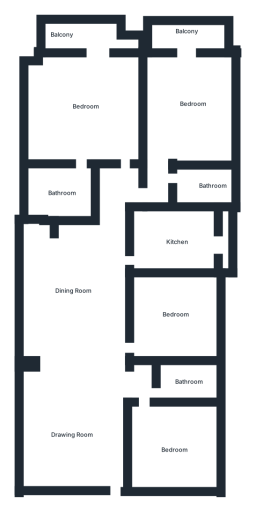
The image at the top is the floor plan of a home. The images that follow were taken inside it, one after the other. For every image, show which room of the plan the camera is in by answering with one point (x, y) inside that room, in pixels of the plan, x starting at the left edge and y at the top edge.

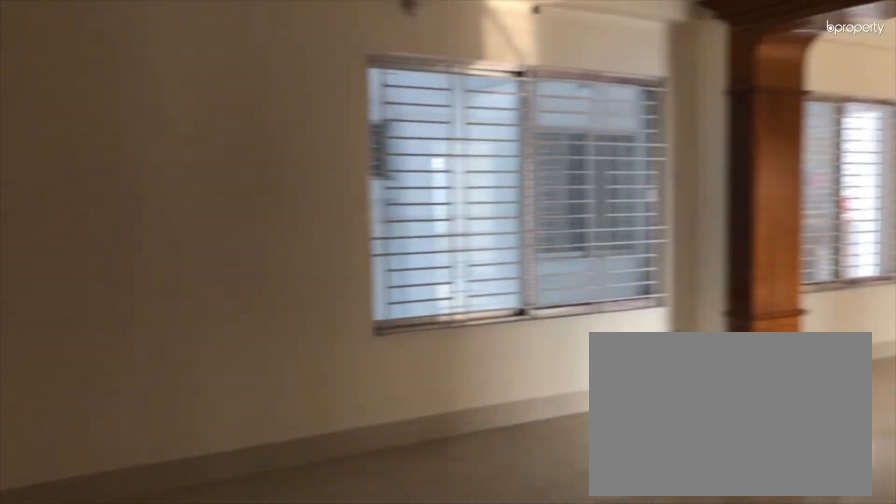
(95, 438)
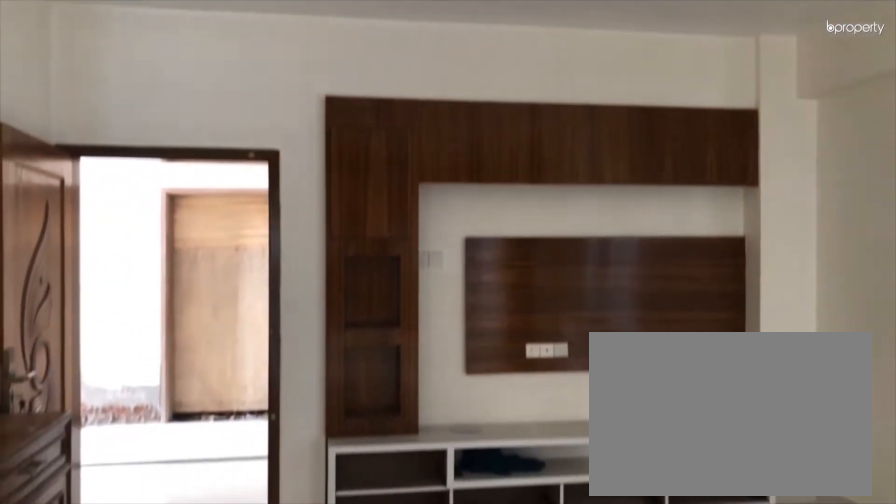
(74, 423)
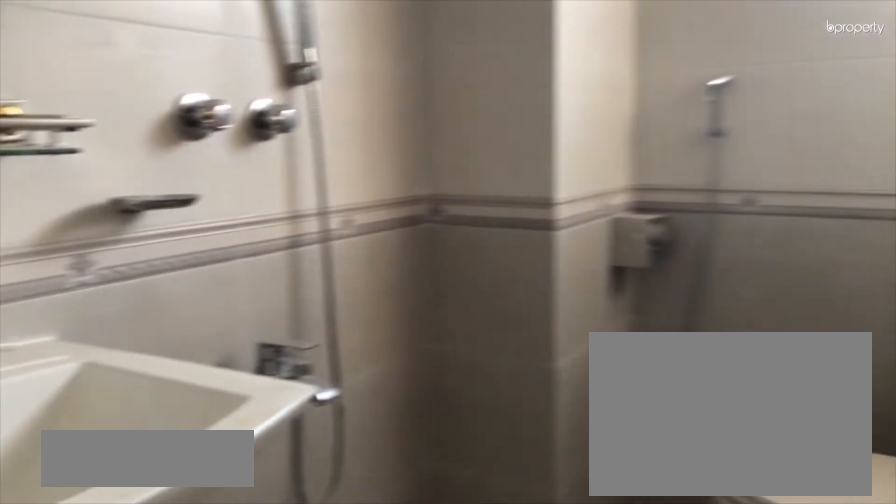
(185, 379)
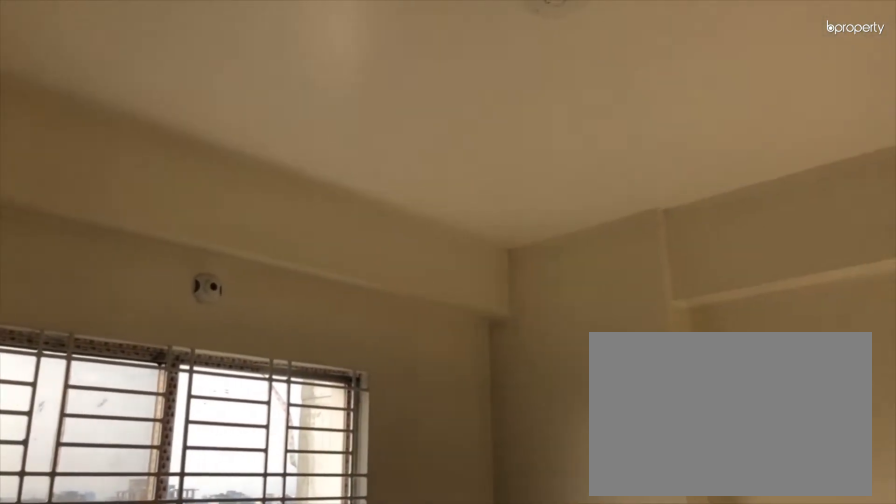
(176, 447)
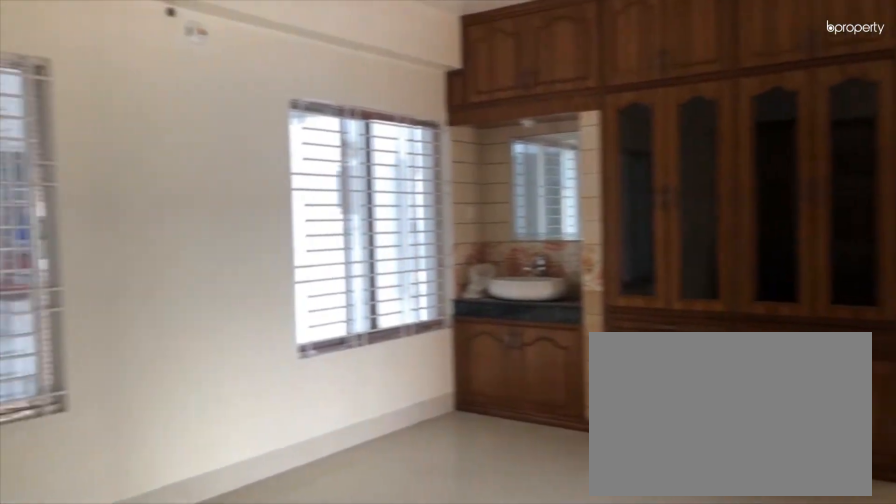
(75, 290)
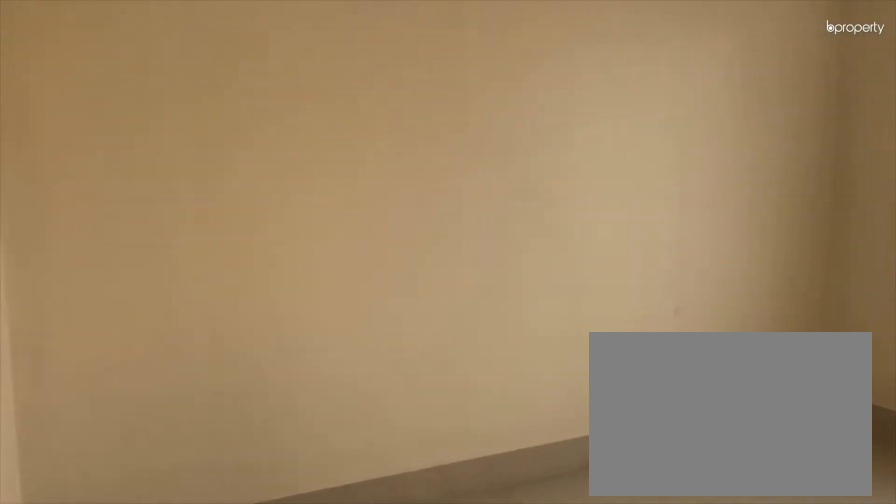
(174, 314)
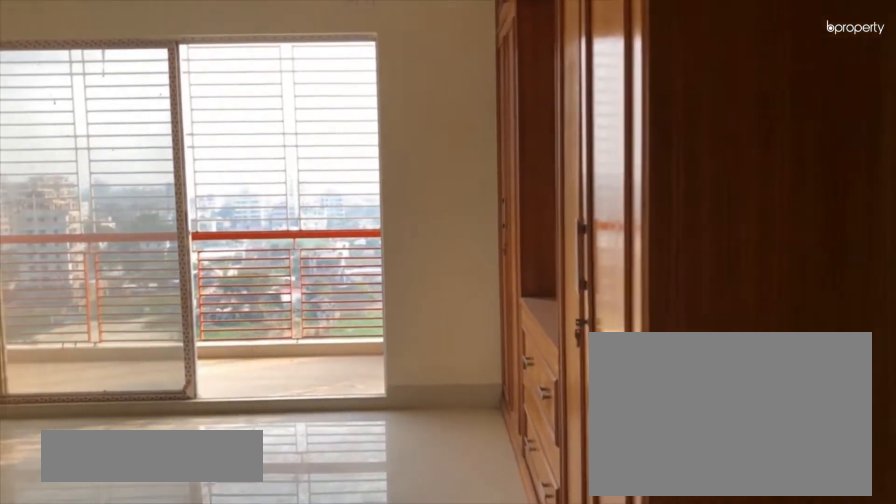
(110, 131)
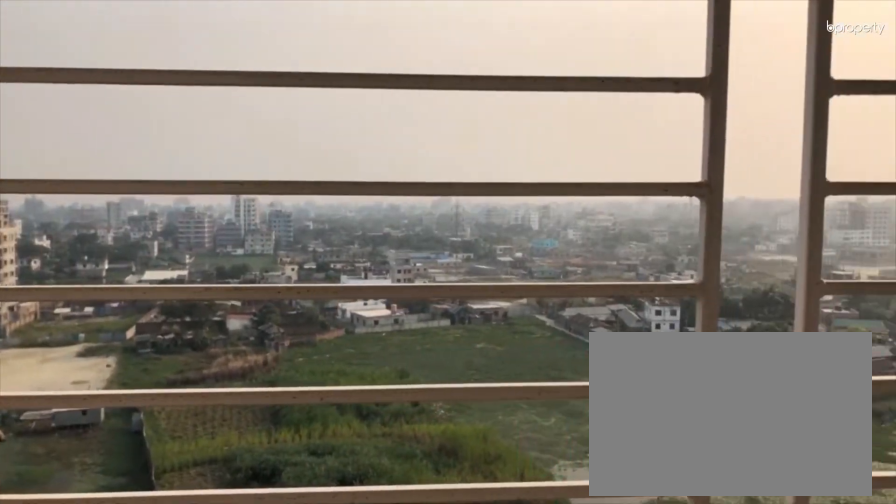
(79, 34)
